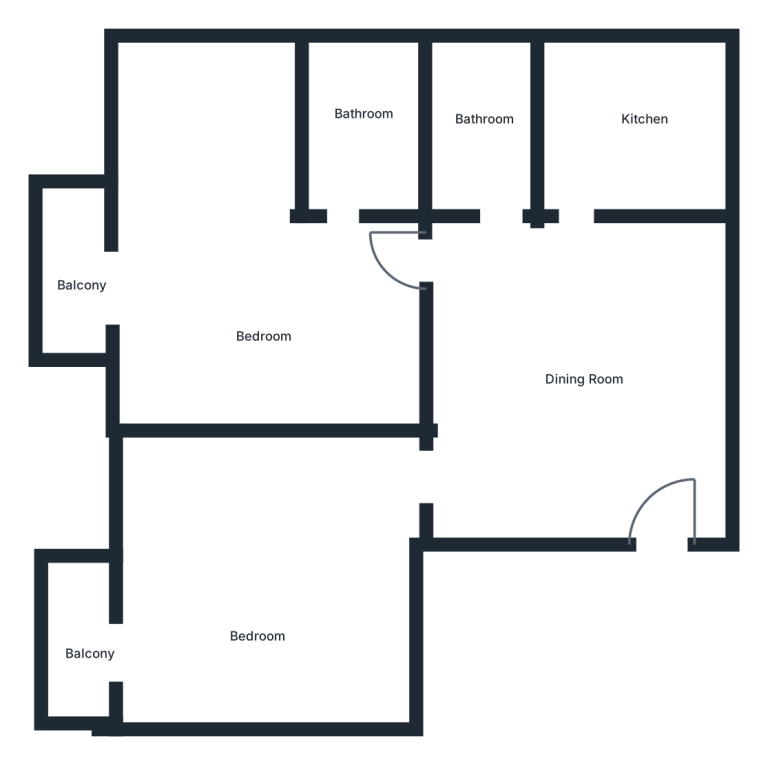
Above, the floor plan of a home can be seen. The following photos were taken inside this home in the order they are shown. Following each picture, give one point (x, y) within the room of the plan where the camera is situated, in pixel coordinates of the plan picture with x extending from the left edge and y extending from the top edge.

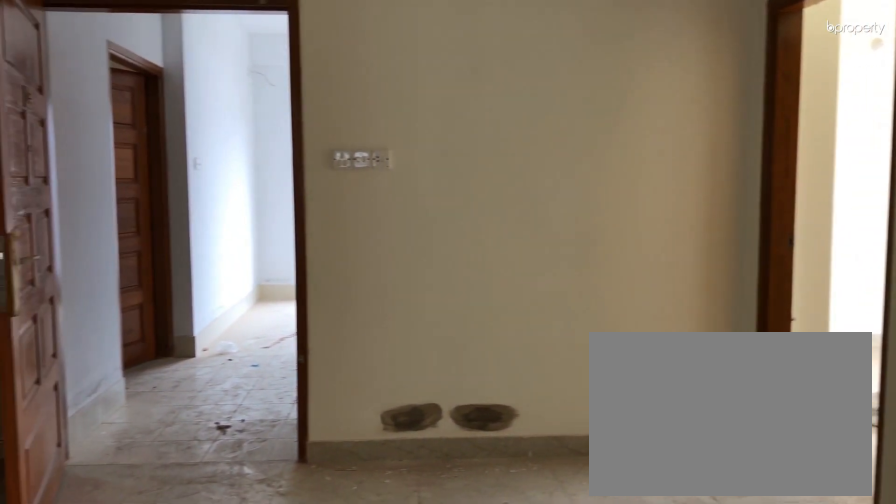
(562, 334)
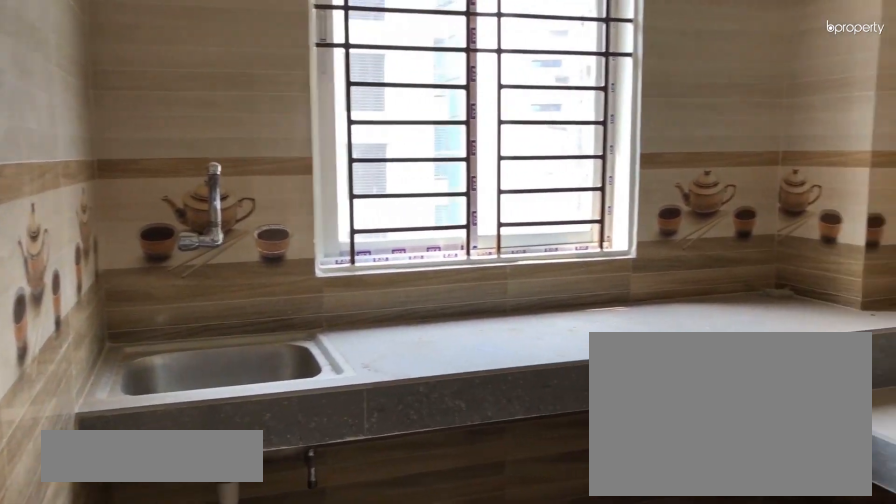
(612, 143)
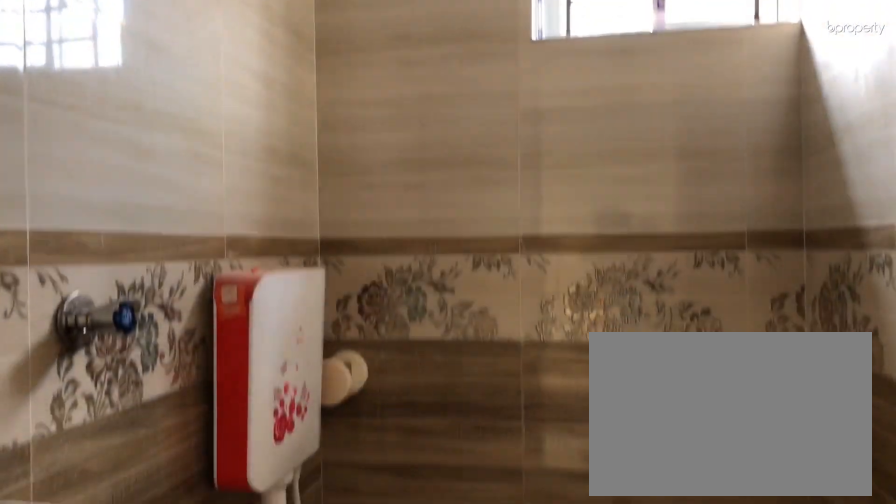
(486, 152)
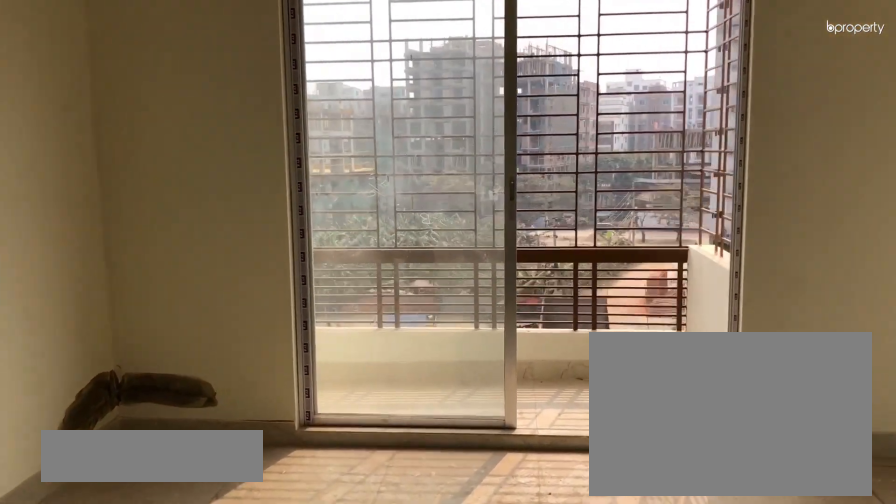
(257, 271)
